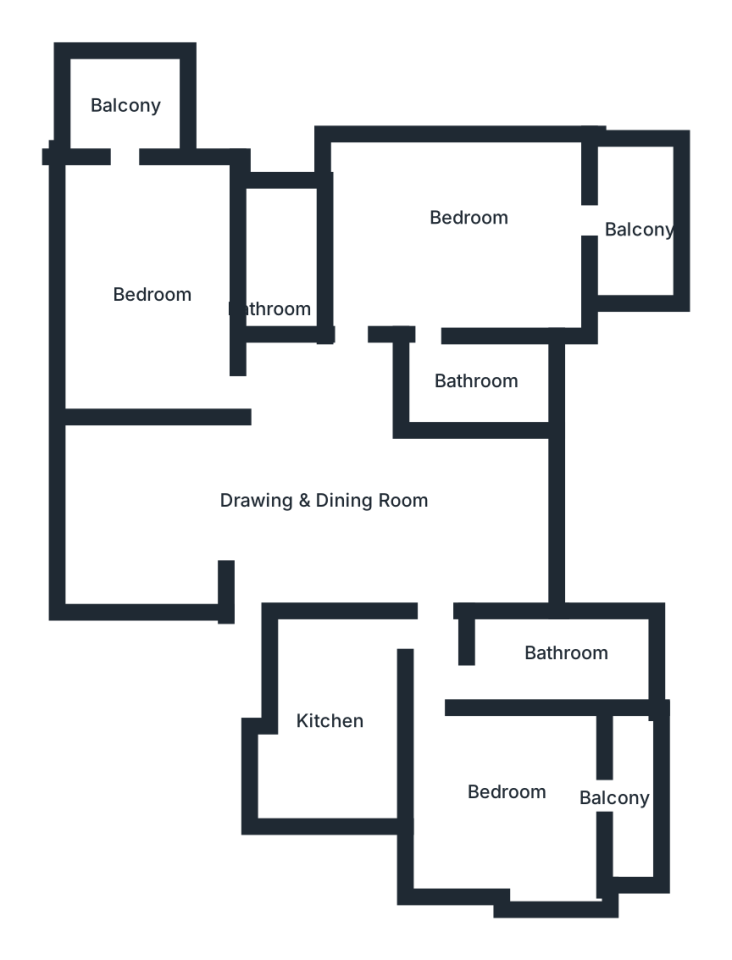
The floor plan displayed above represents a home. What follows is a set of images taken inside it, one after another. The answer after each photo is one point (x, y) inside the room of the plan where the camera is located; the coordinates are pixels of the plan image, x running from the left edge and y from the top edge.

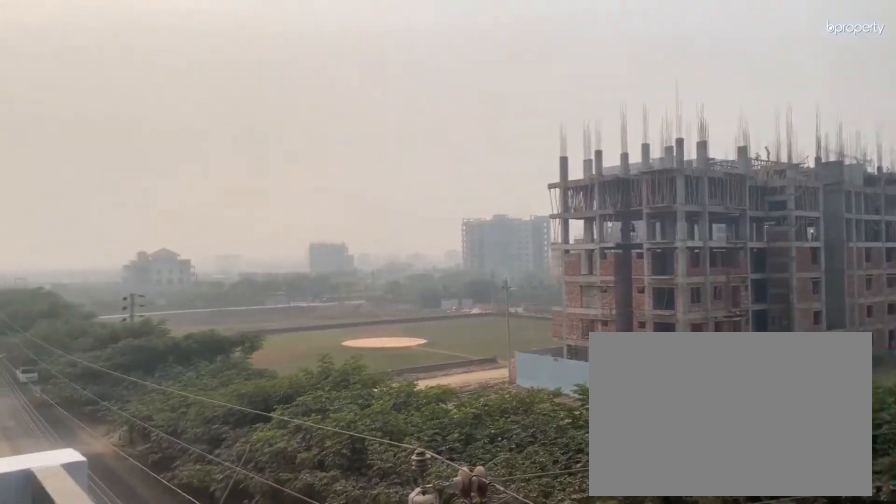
(640, 227)
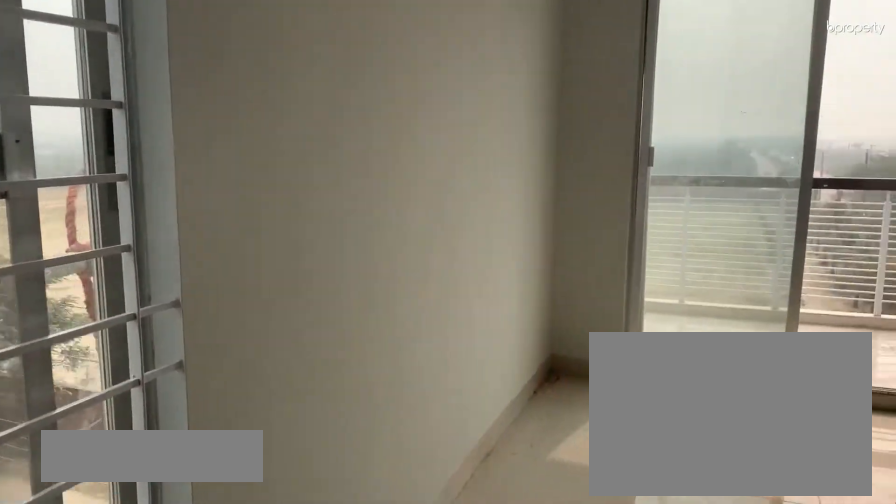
(157, 275)
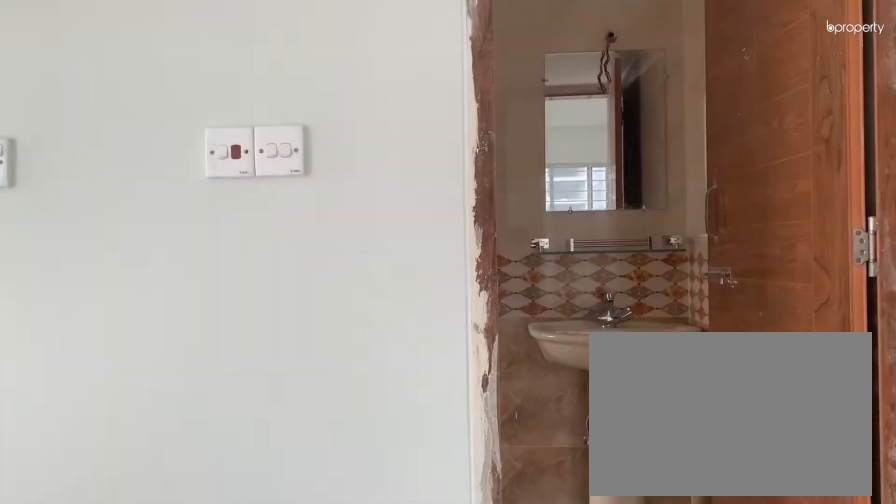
(161, 286)
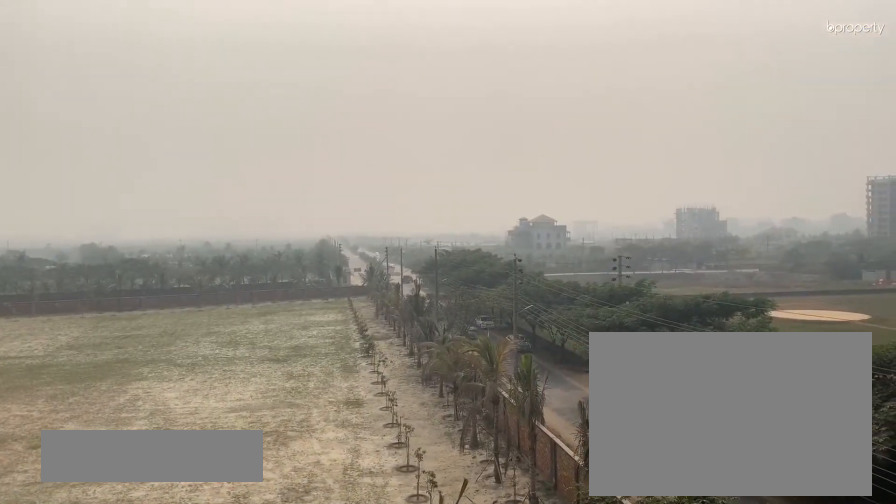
(130, 106)
